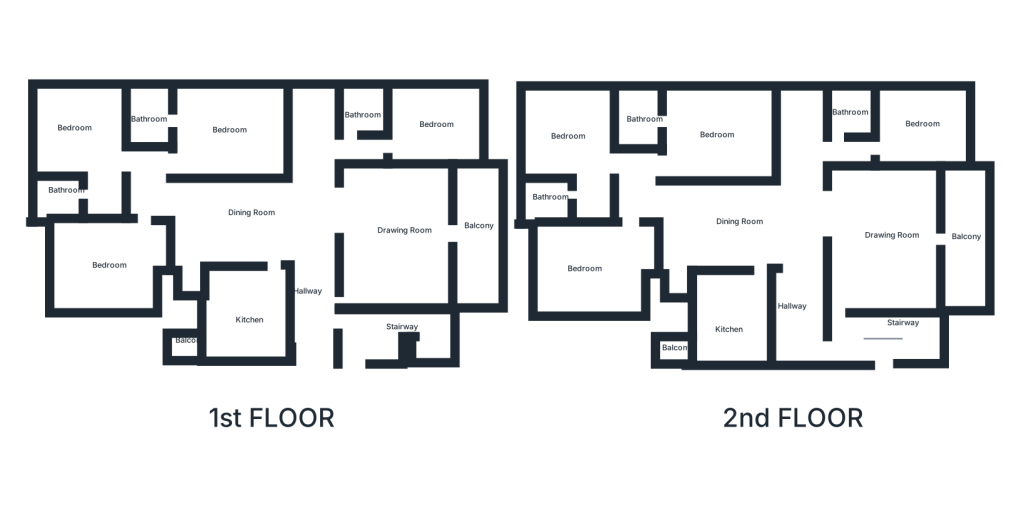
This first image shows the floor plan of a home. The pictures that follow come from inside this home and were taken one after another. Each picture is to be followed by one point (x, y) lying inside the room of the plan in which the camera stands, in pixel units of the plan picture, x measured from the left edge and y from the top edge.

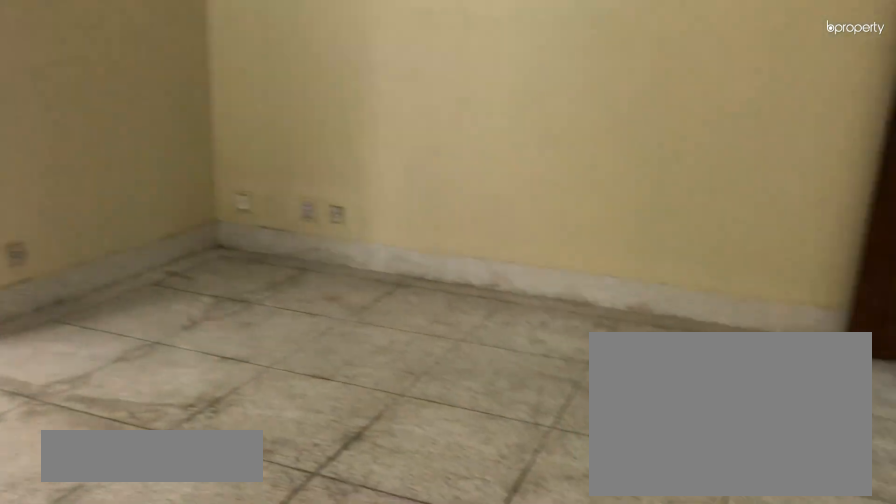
(408, 243)
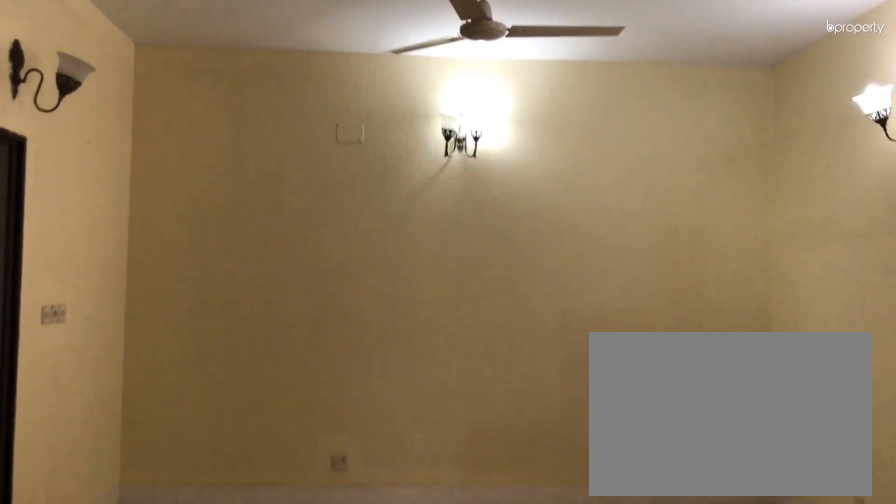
(416, 240)
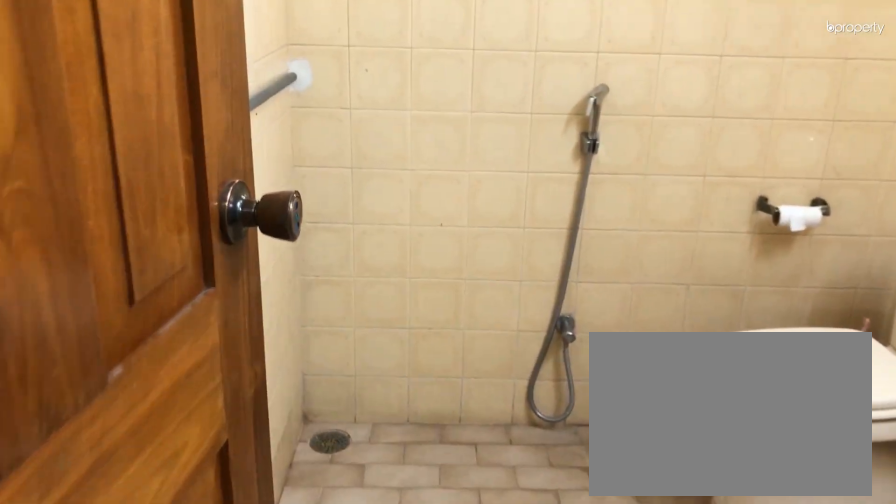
(363, 106)
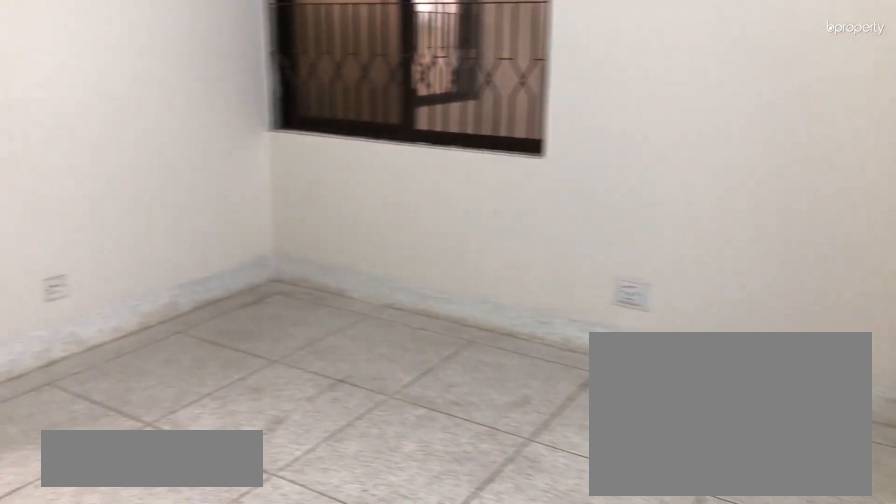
(220, 122)
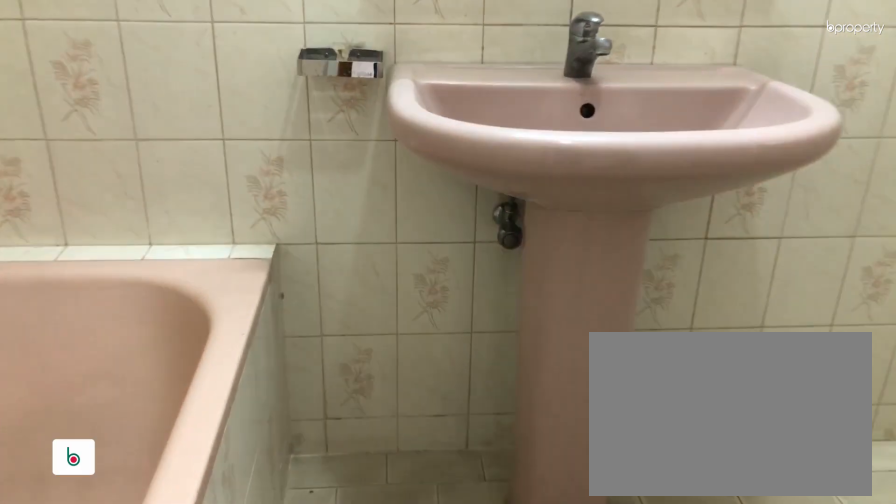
(153, 114)
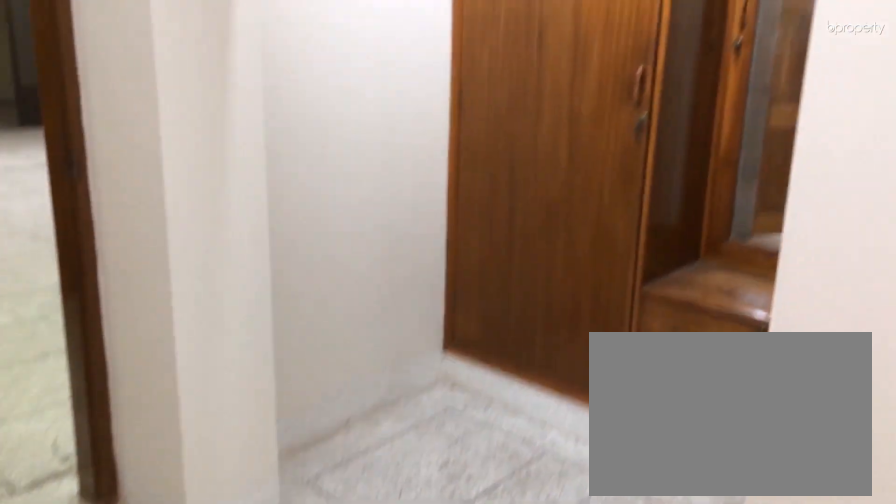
(91, 136)
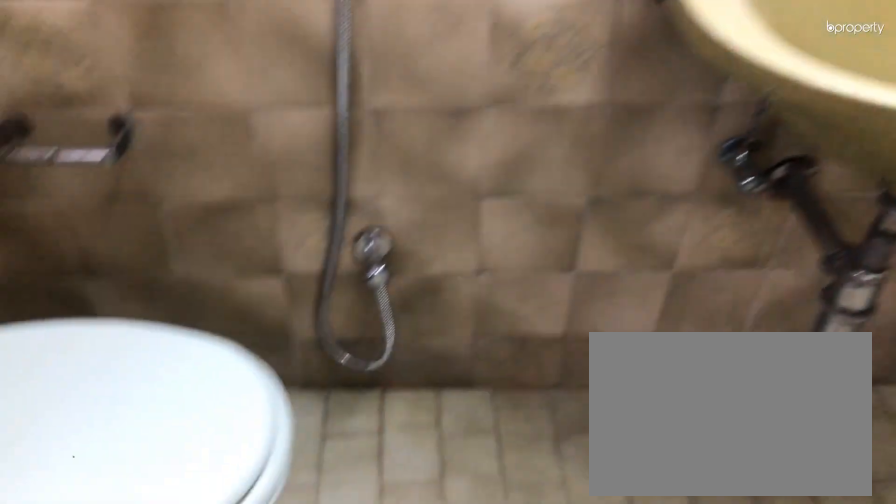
(58, 197)
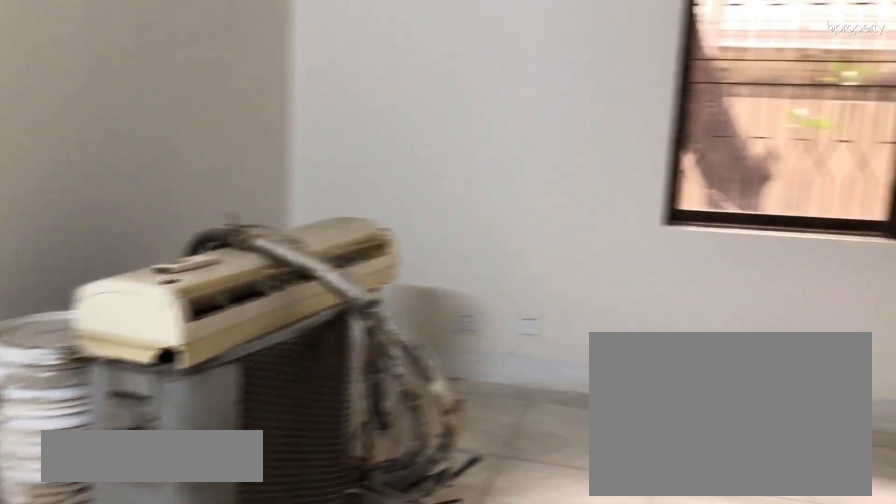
(110, 262)
